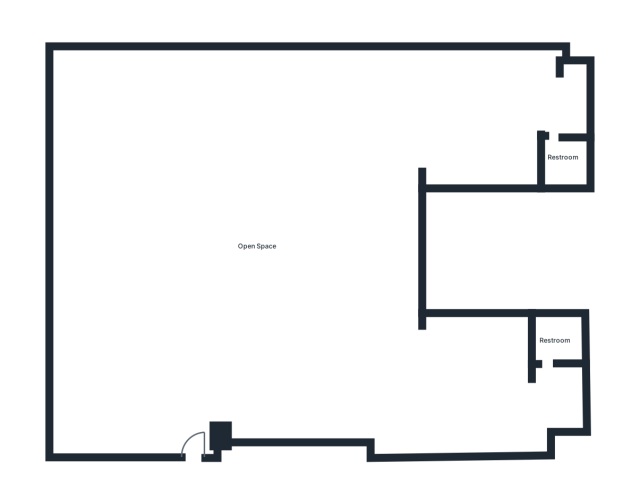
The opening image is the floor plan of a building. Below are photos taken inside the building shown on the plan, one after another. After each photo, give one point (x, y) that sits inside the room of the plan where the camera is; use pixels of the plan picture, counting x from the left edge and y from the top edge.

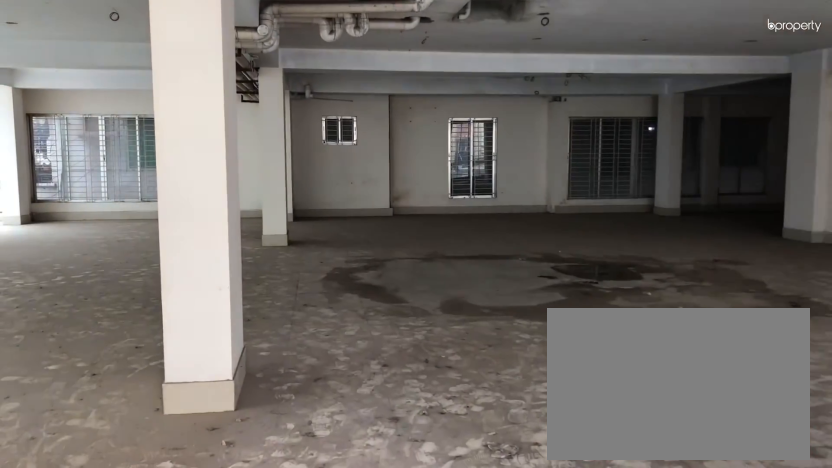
(197, 405)
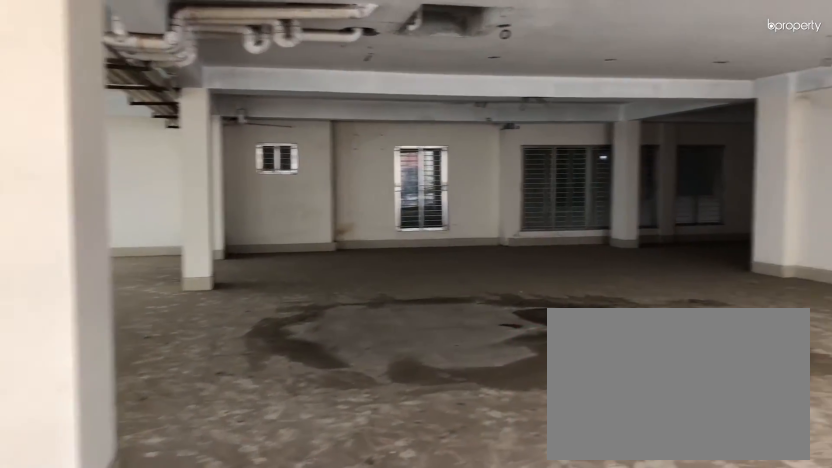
(197, 405)
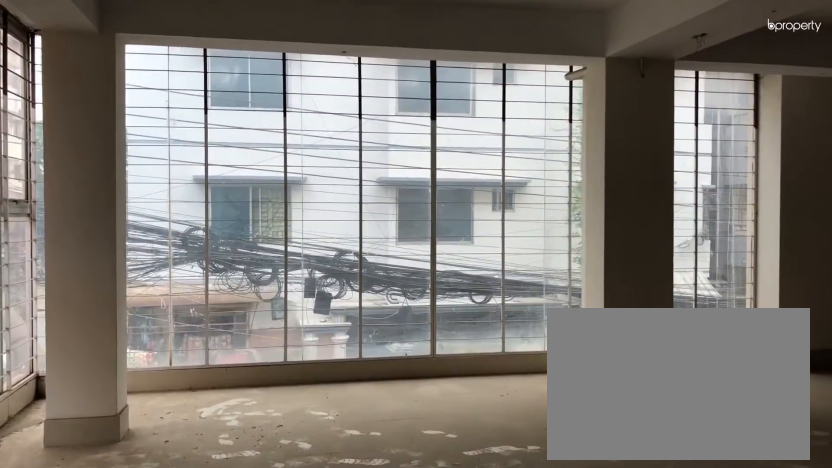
(259, 246)
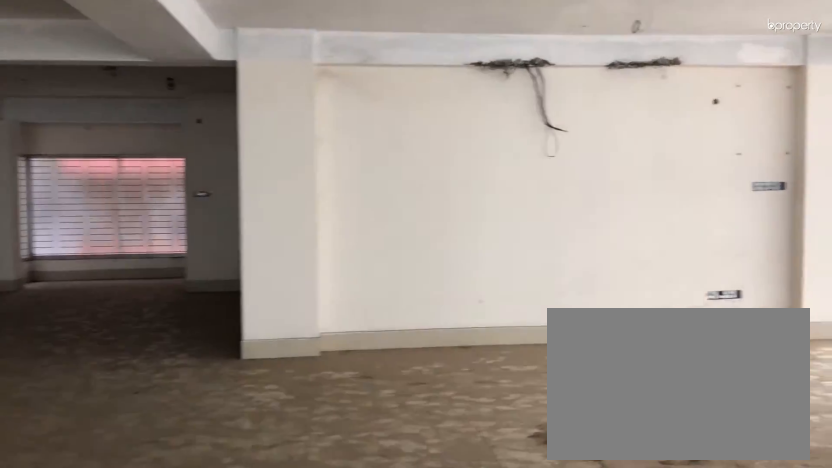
(259, 246)
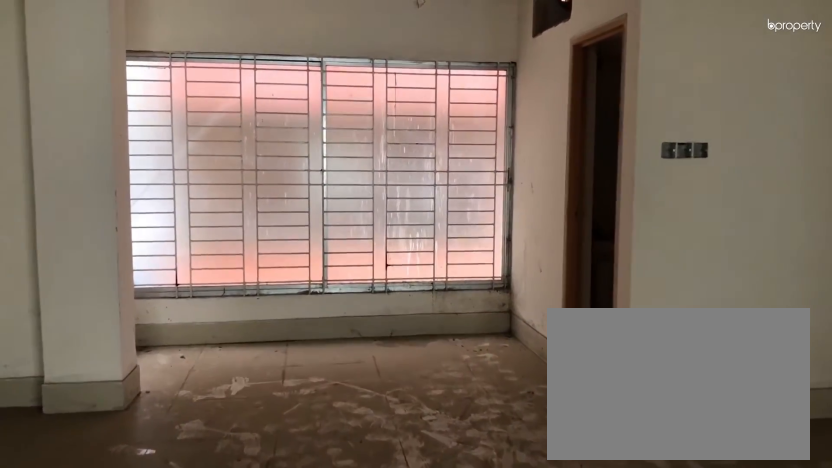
(443, 113)
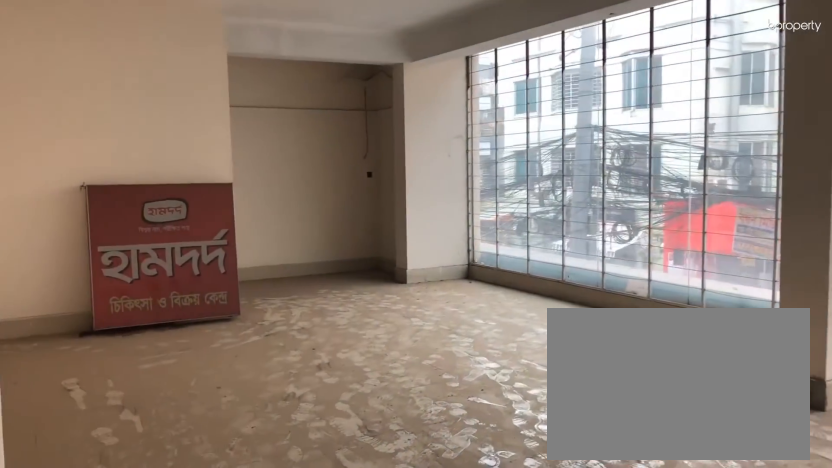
(469, 384)
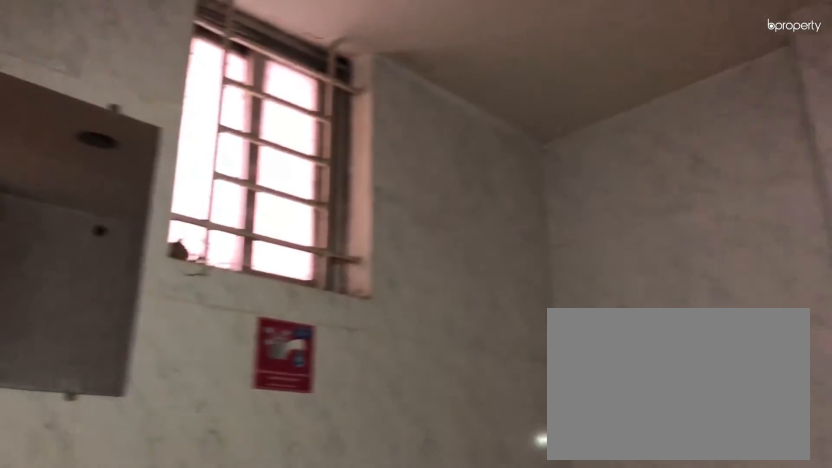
(565, 158)
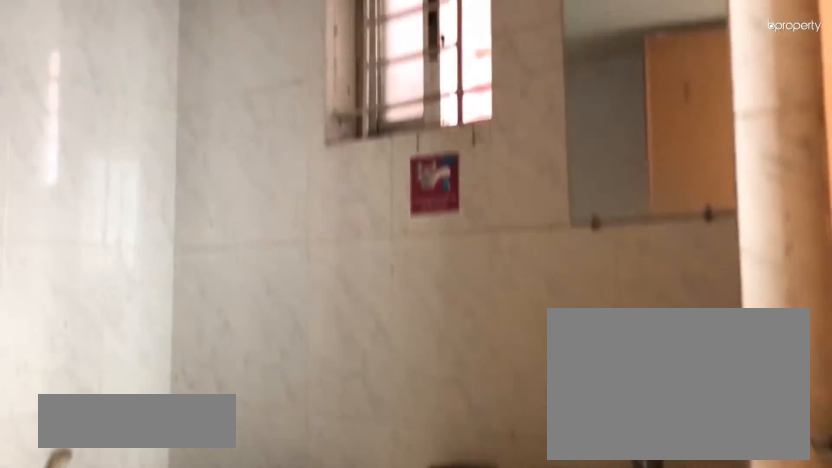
(554, 342)
